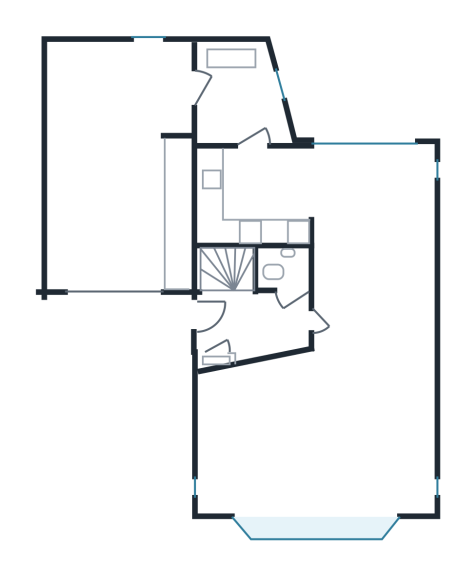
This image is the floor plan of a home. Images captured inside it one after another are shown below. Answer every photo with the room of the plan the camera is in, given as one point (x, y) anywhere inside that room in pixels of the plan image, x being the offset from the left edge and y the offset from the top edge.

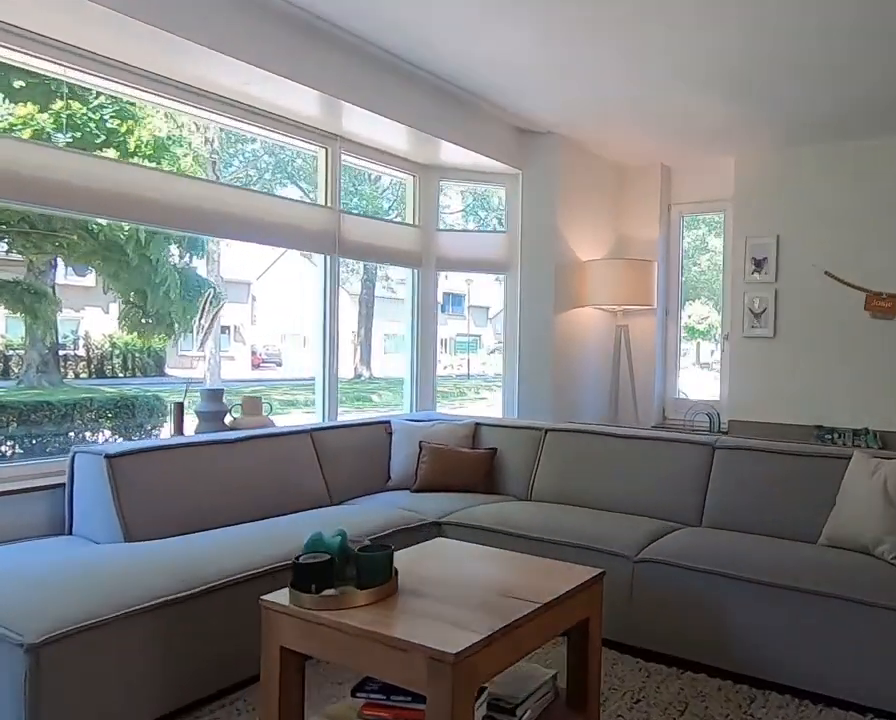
(318, 440)
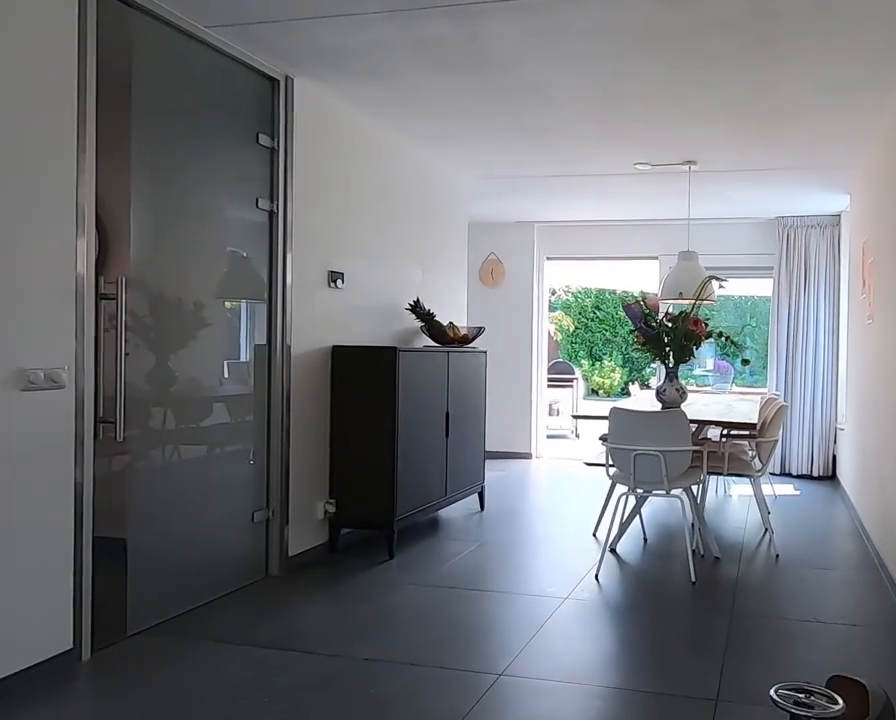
(318, 440)
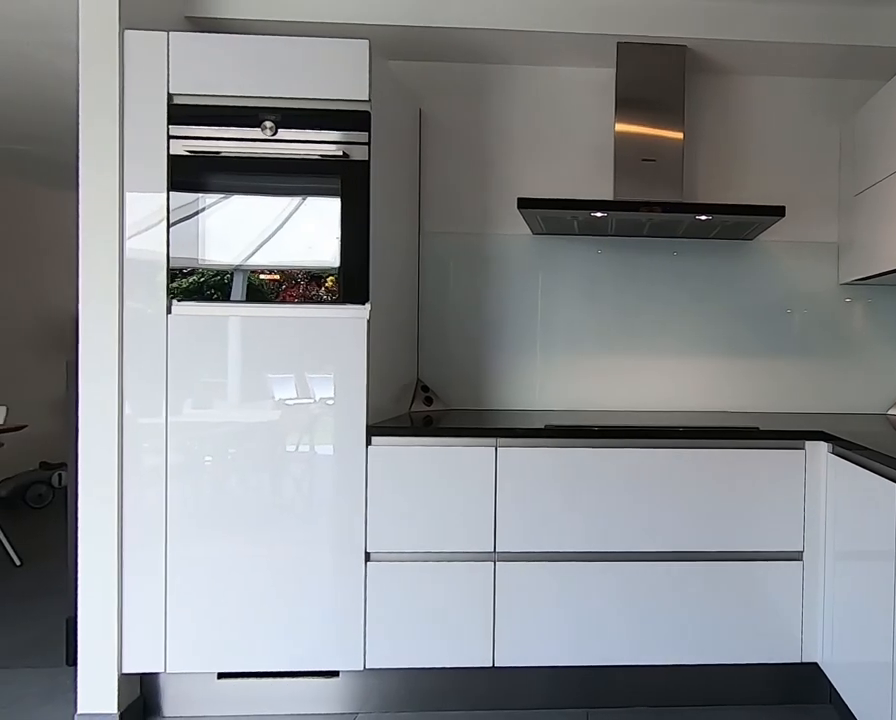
(267, 182)
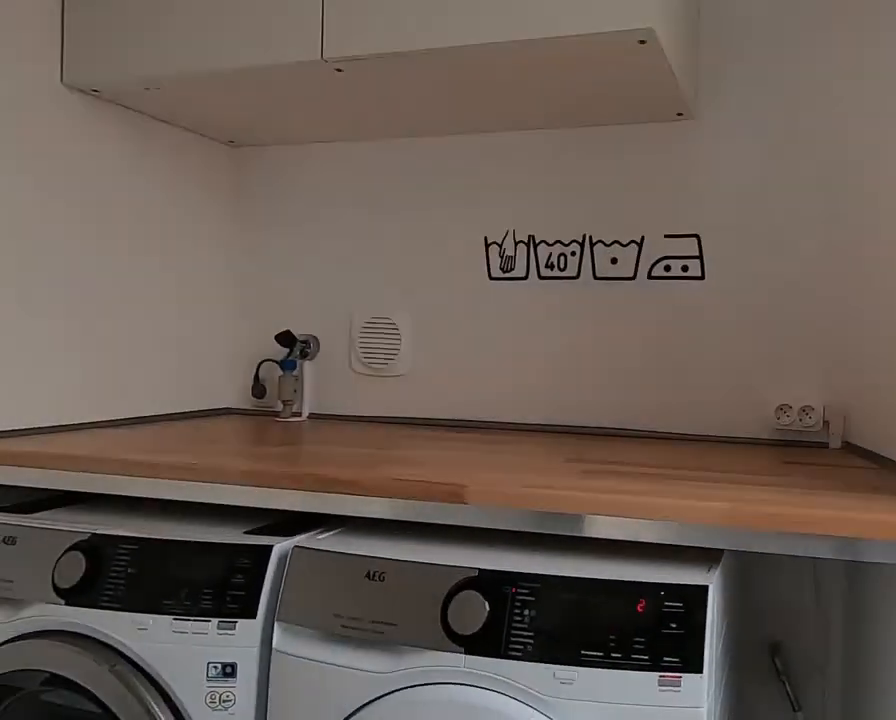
(237, 95)
